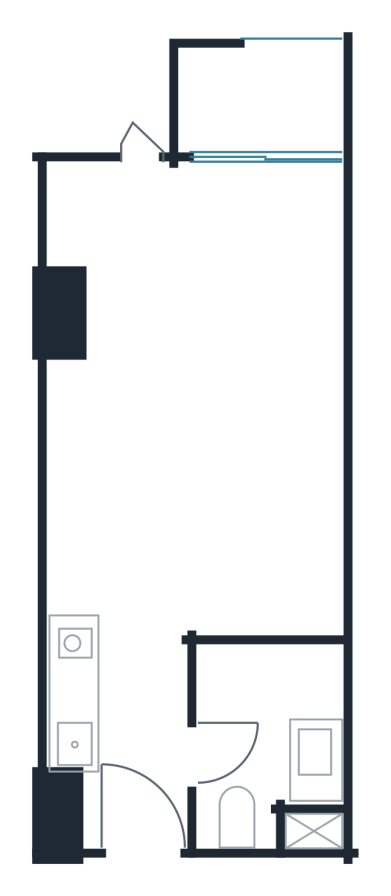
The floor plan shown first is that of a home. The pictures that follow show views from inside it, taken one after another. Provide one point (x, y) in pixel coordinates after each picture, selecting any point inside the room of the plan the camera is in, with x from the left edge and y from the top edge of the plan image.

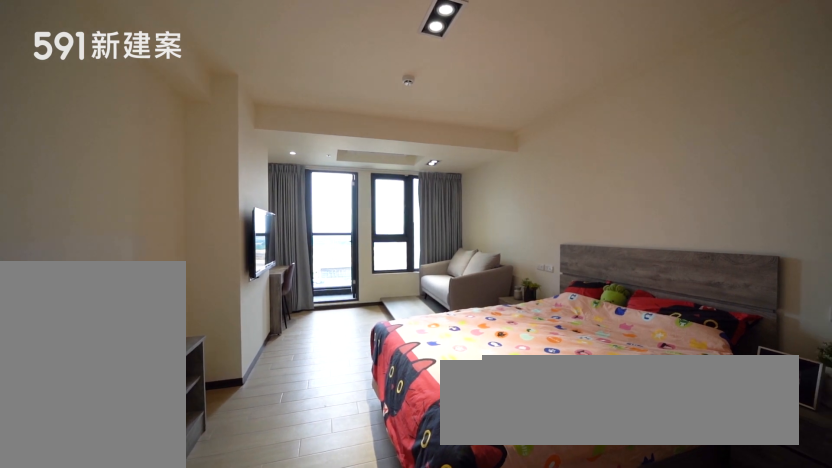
(195, 491)
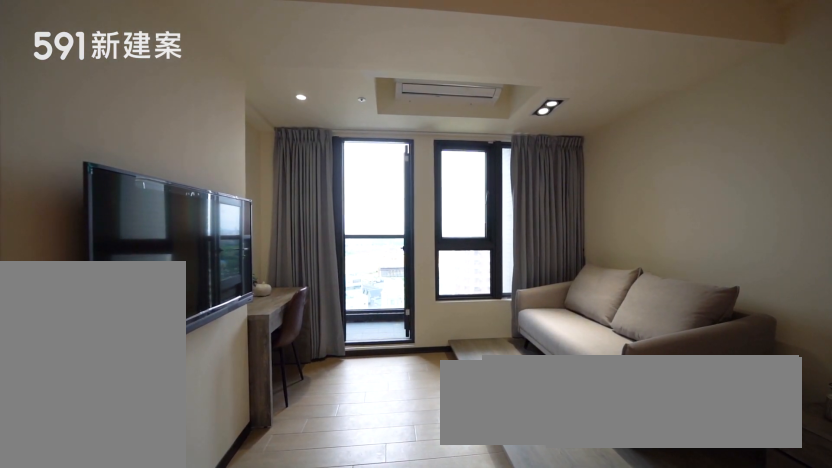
(199, 257)
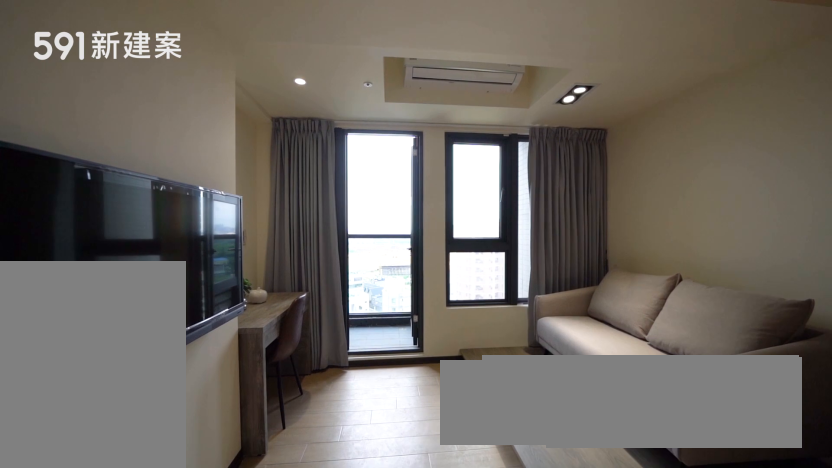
(199, 257)
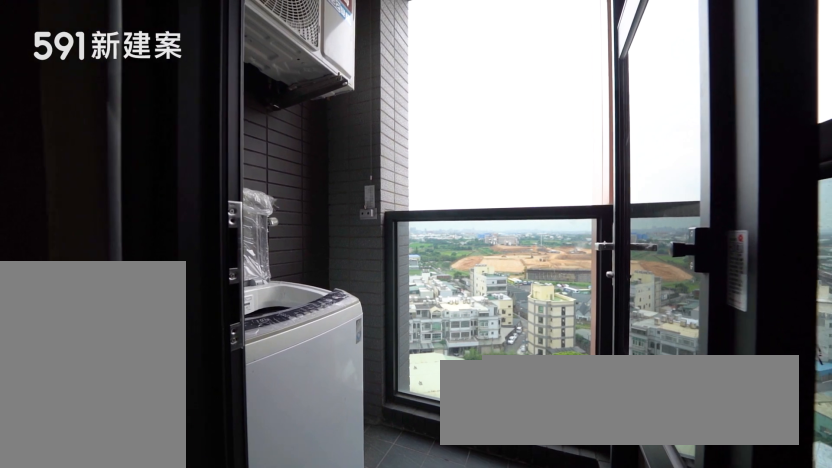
(263, 97)
